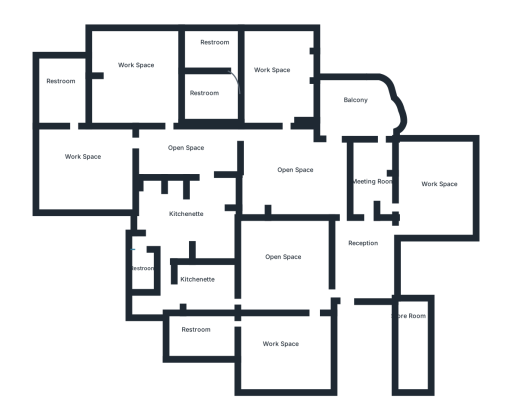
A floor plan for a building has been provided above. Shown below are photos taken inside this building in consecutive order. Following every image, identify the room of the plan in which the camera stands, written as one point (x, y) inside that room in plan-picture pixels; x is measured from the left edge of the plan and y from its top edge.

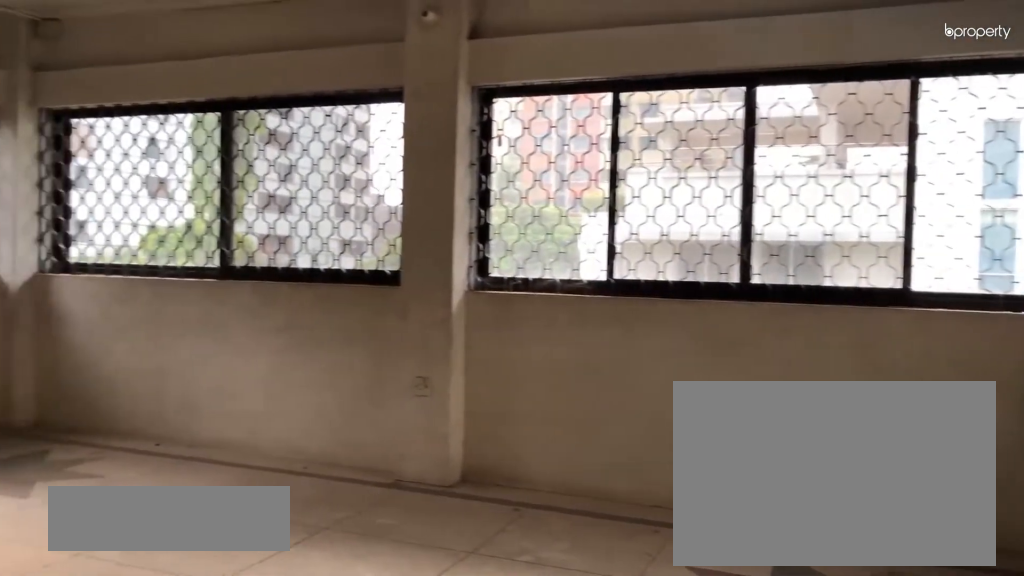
(442, 192)
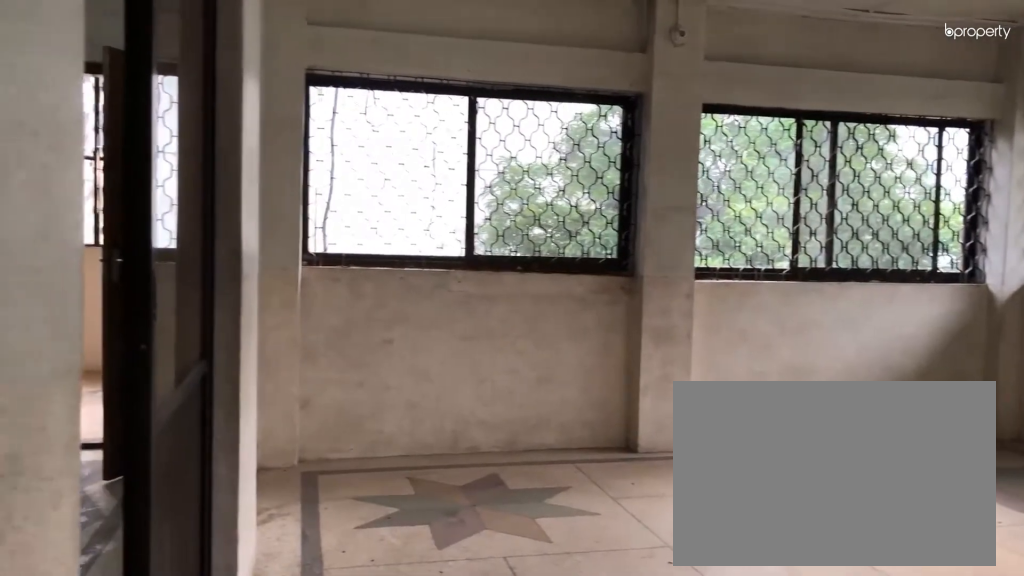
(442, 192)
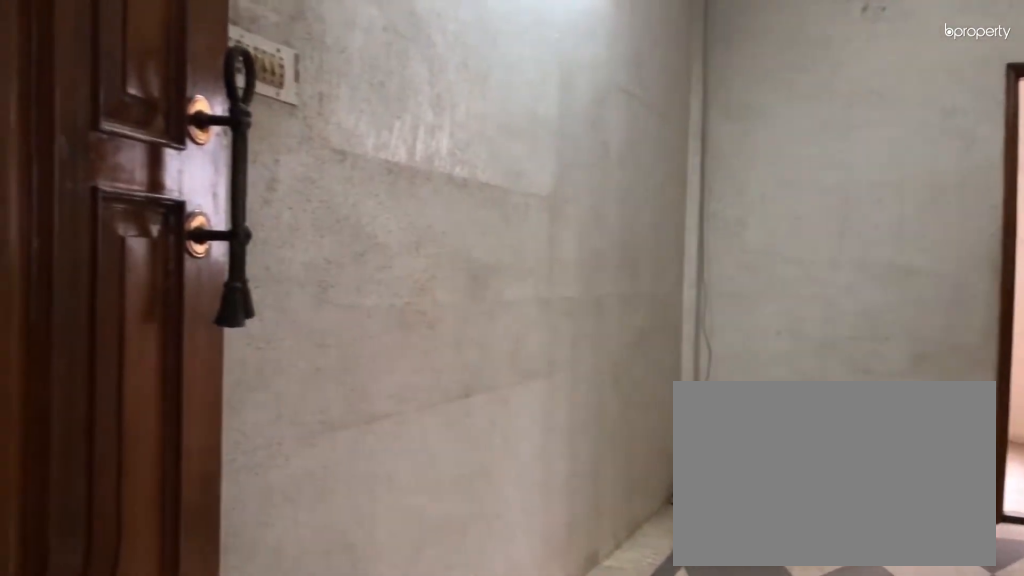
(377, 176)
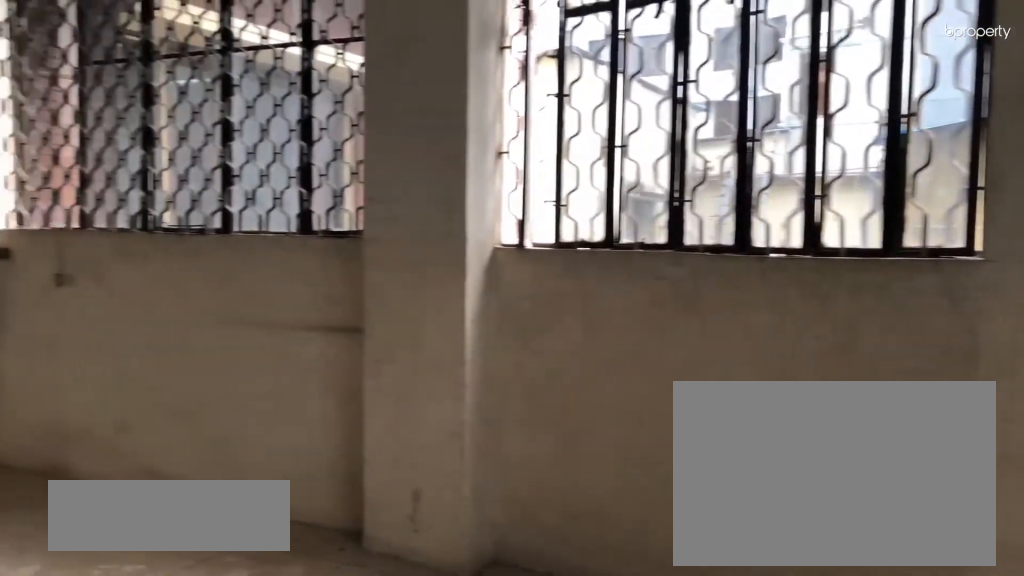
(364, 105)
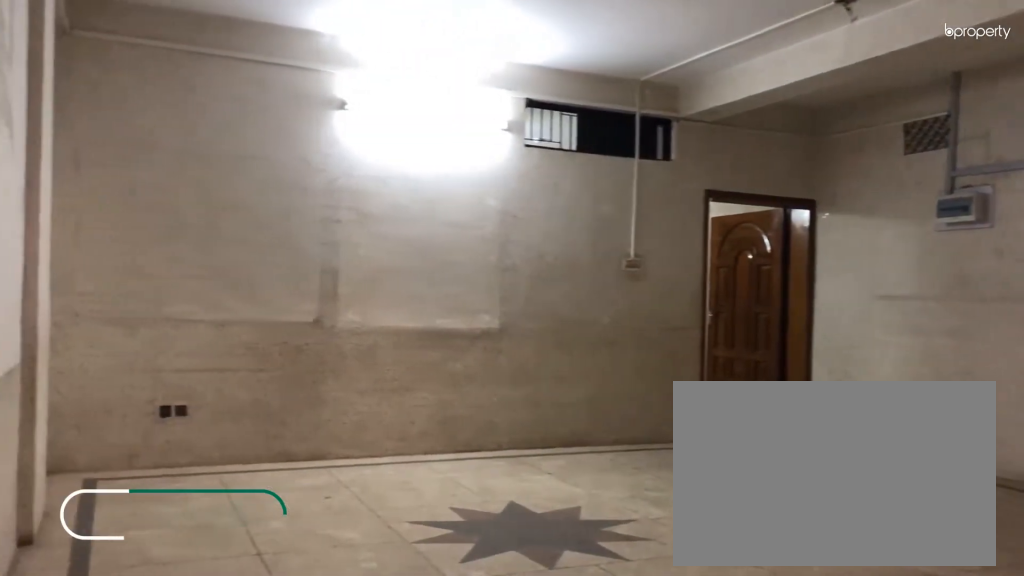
(295, 167)
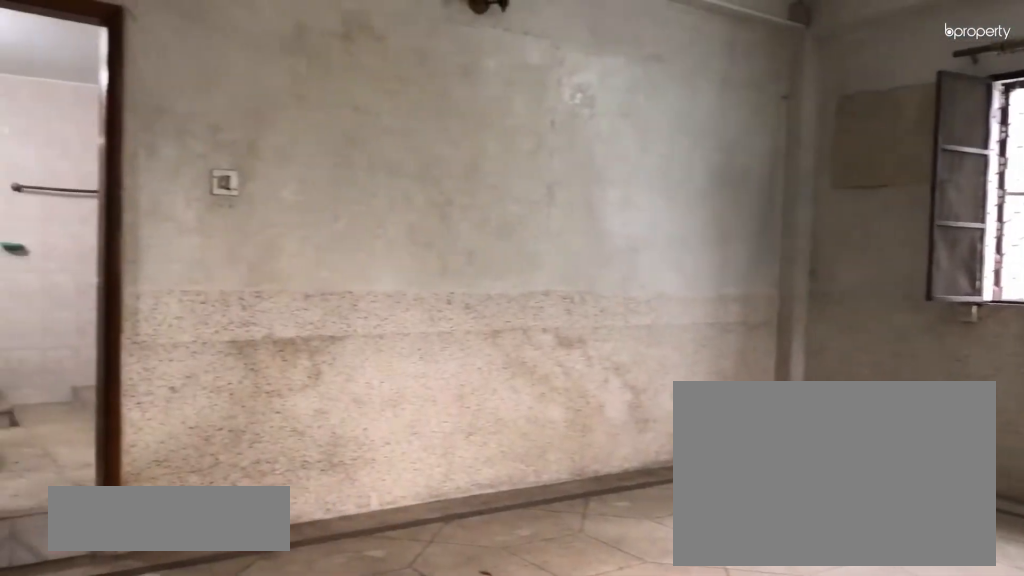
(281, 76)
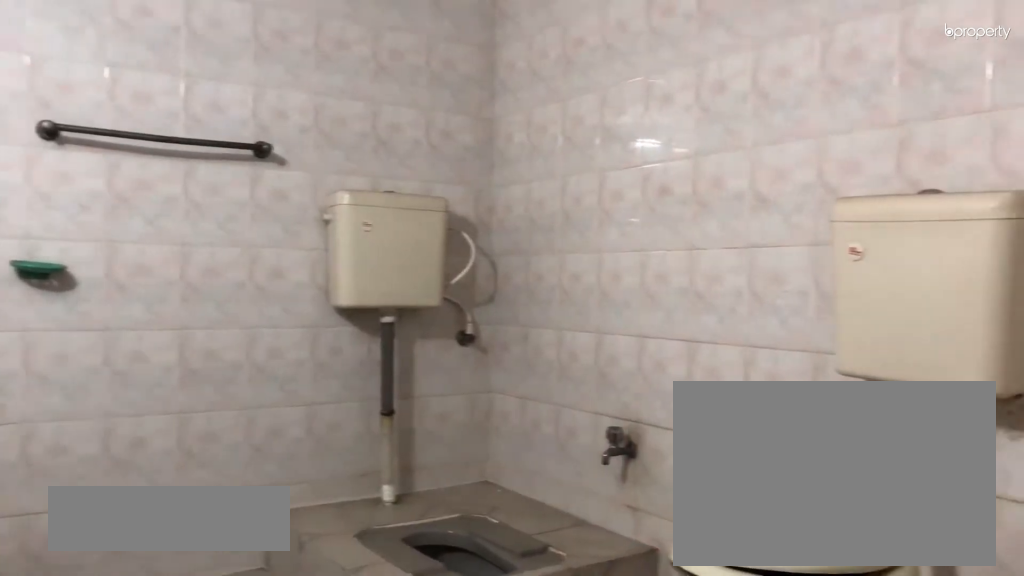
(214, 94)
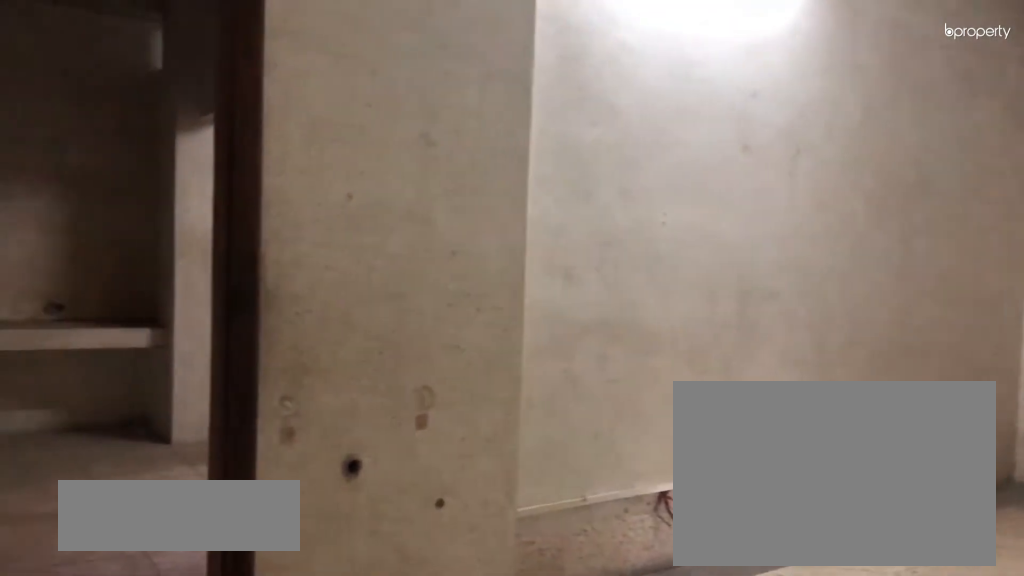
(181, 150)
